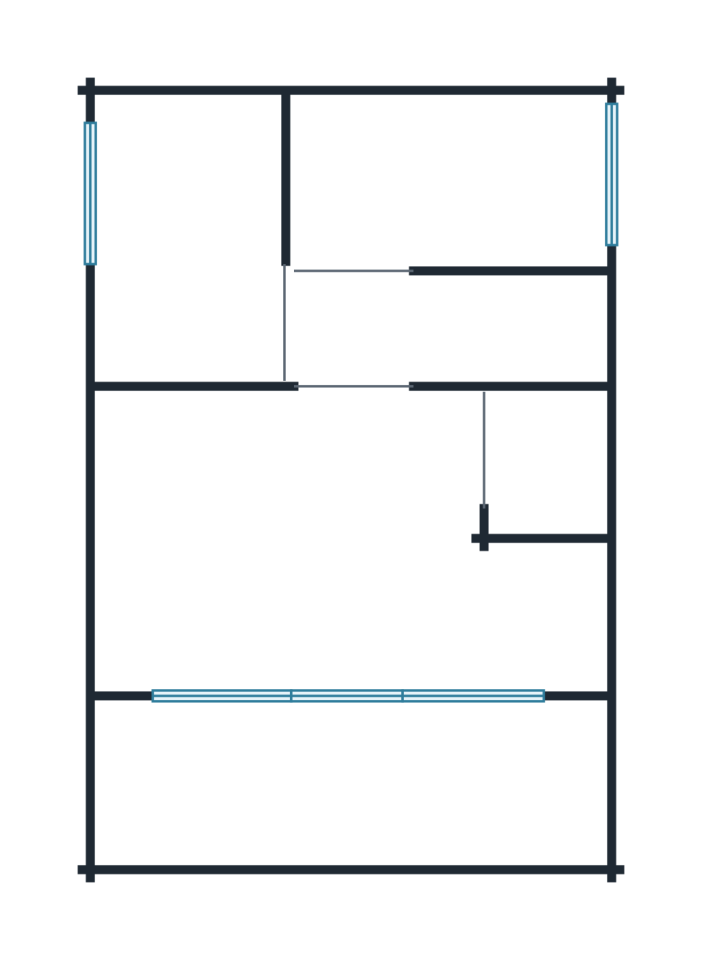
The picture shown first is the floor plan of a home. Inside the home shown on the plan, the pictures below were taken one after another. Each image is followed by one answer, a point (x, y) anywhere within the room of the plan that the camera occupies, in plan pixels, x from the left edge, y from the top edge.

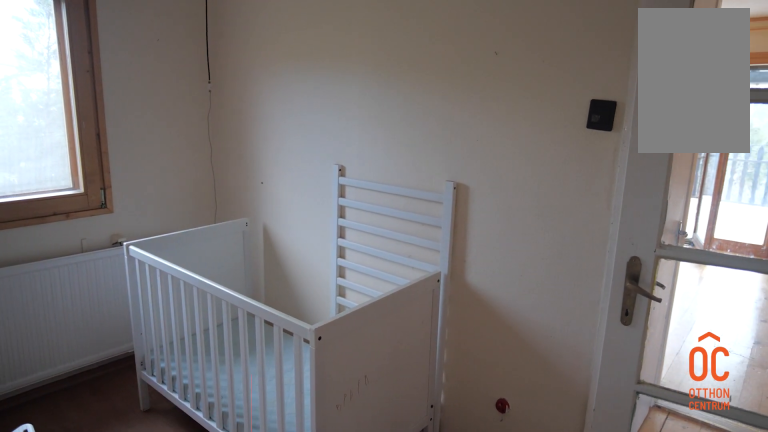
(451, 177)
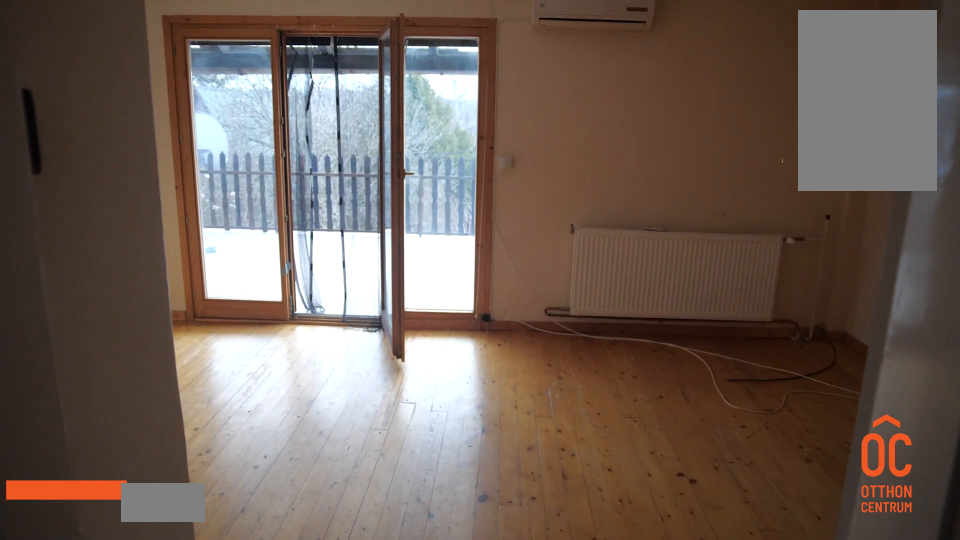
(351, 554)
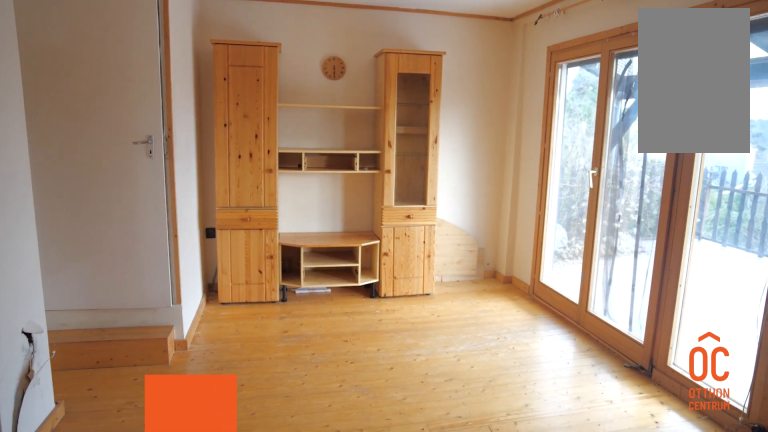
(351, 555)
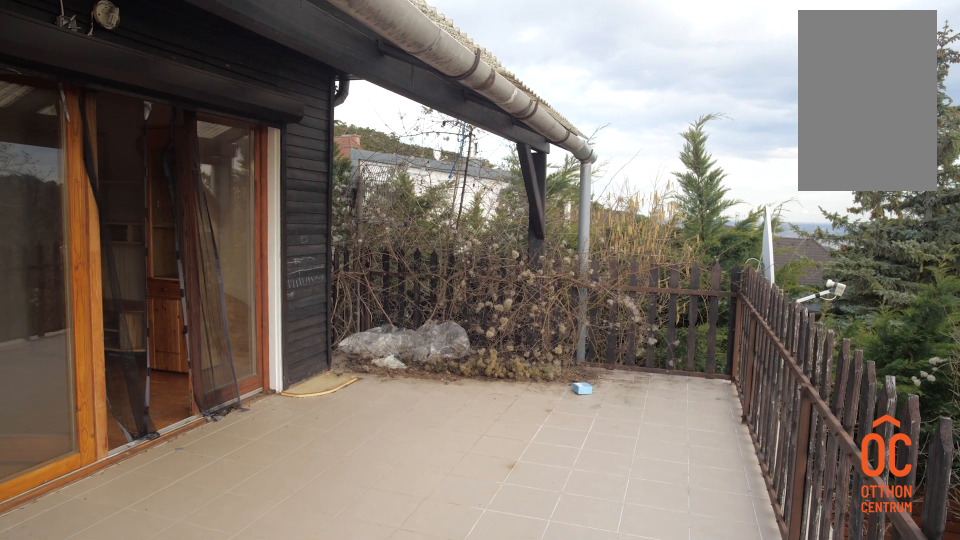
(351, 783)
